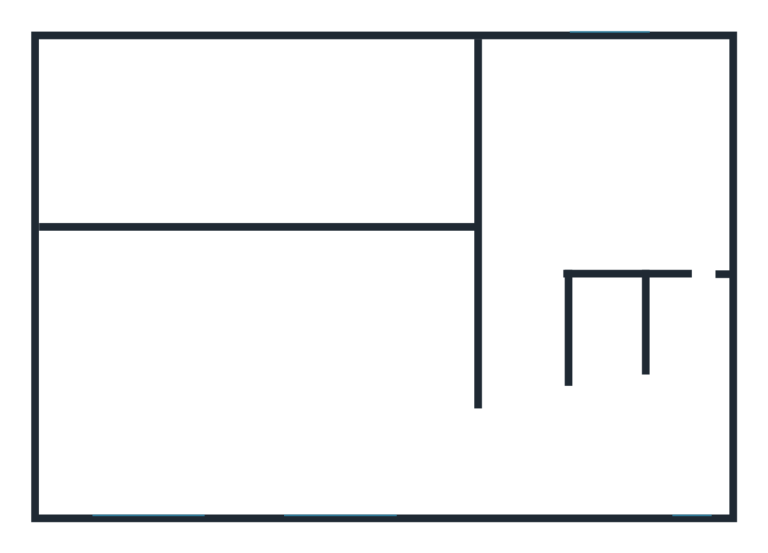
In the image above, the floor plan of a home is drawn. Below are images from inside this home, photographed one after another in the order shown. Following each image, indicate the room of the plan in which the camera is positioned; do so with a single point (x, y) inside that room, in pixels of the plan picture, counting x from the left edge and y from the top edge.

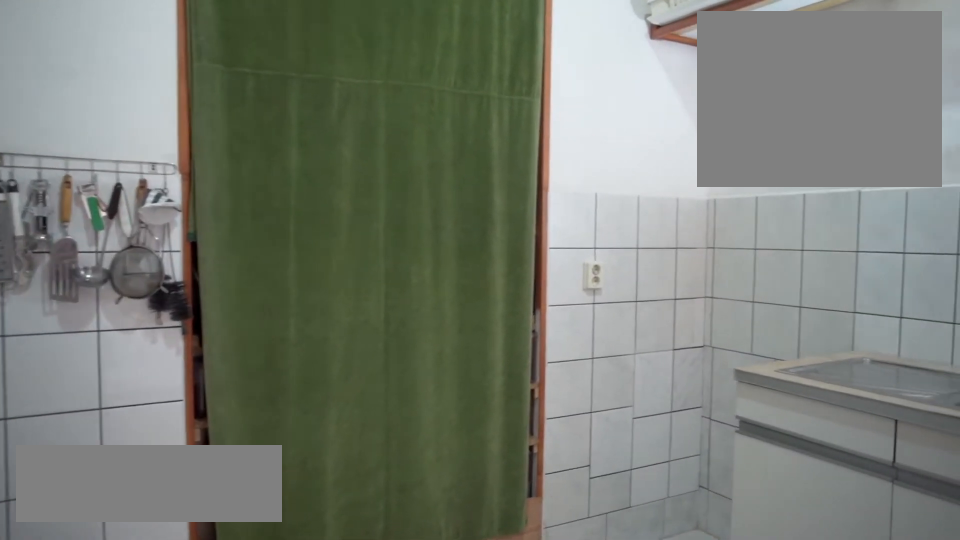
(550, 216)
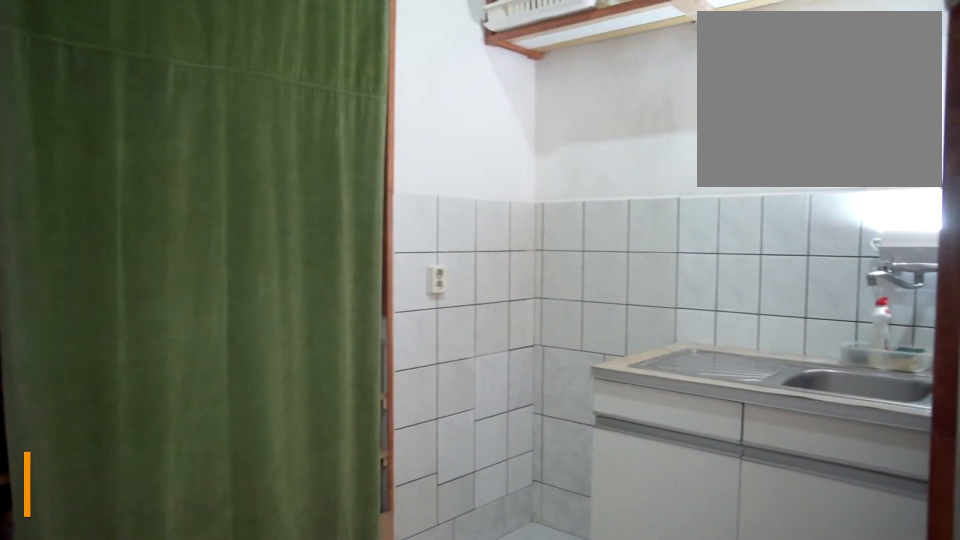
(551, 204)
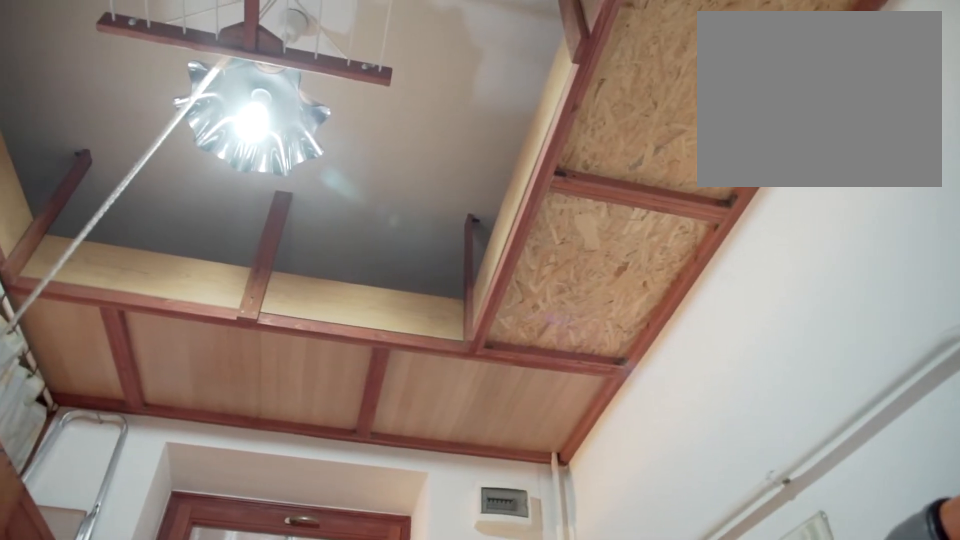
(610, 97)
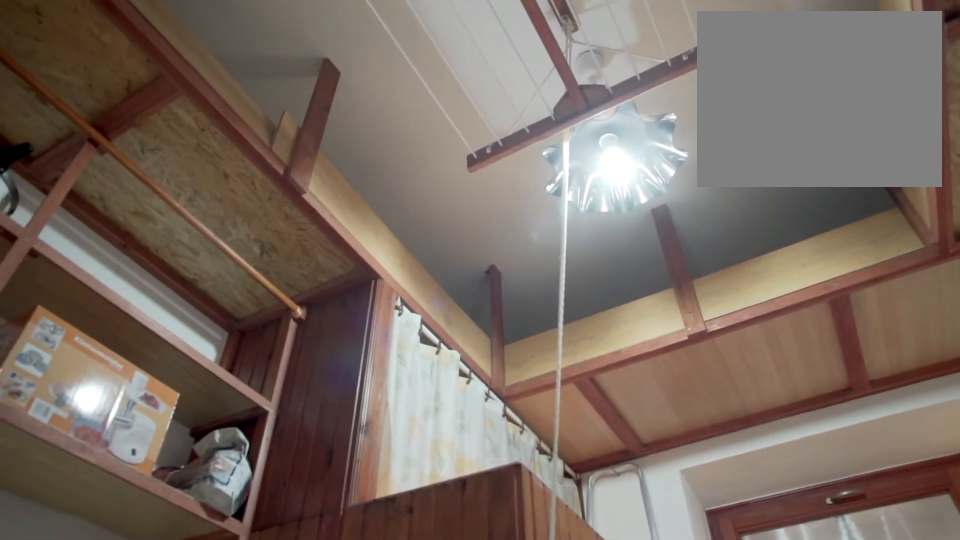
(610, 97)
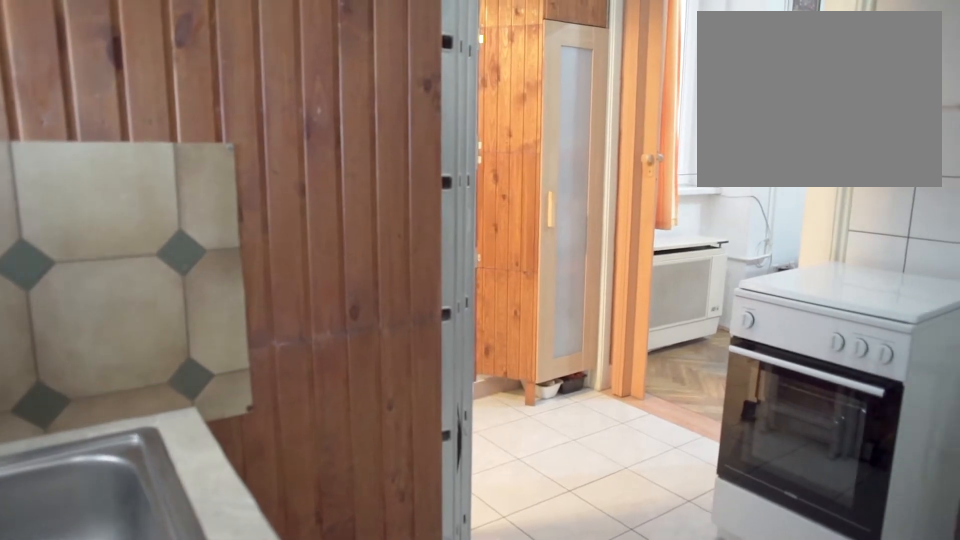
(682, 99)
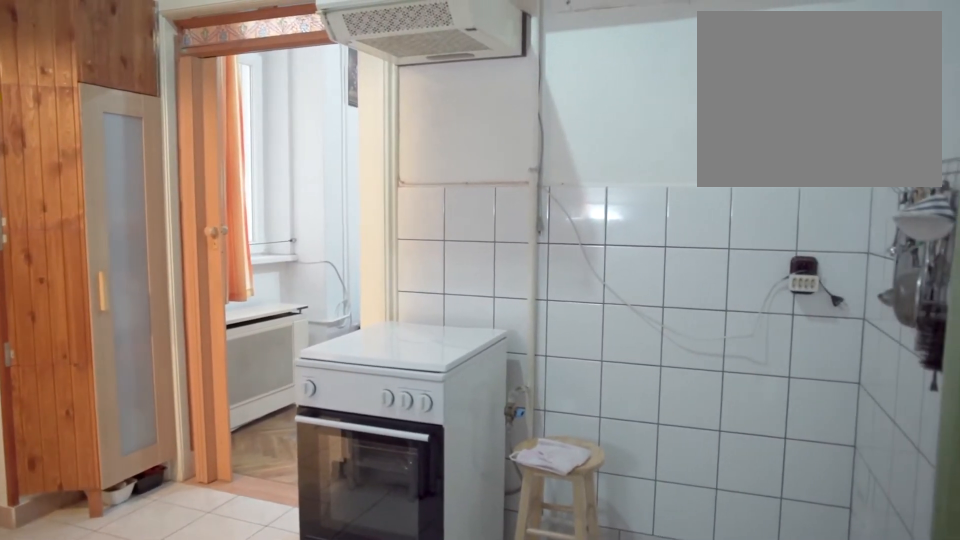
(682, 99)
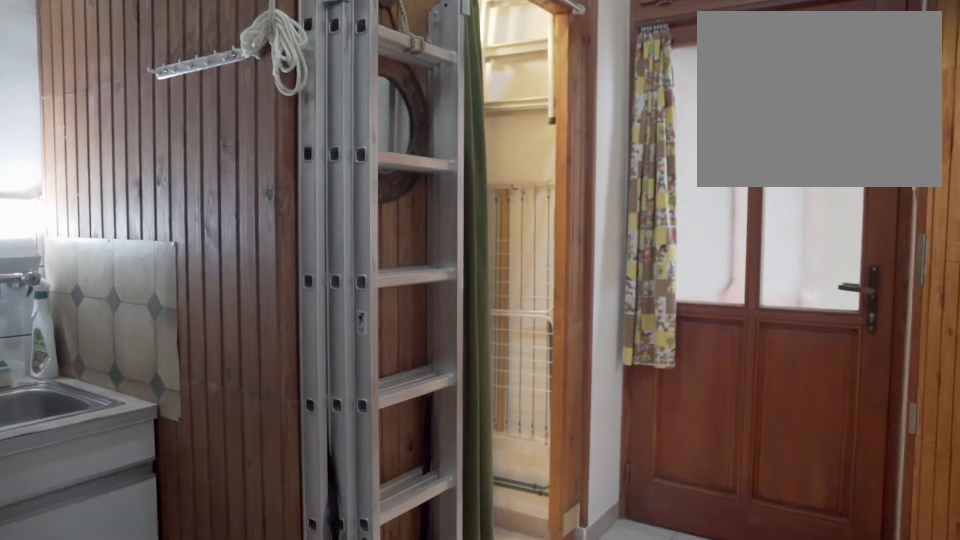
(533, 144)
